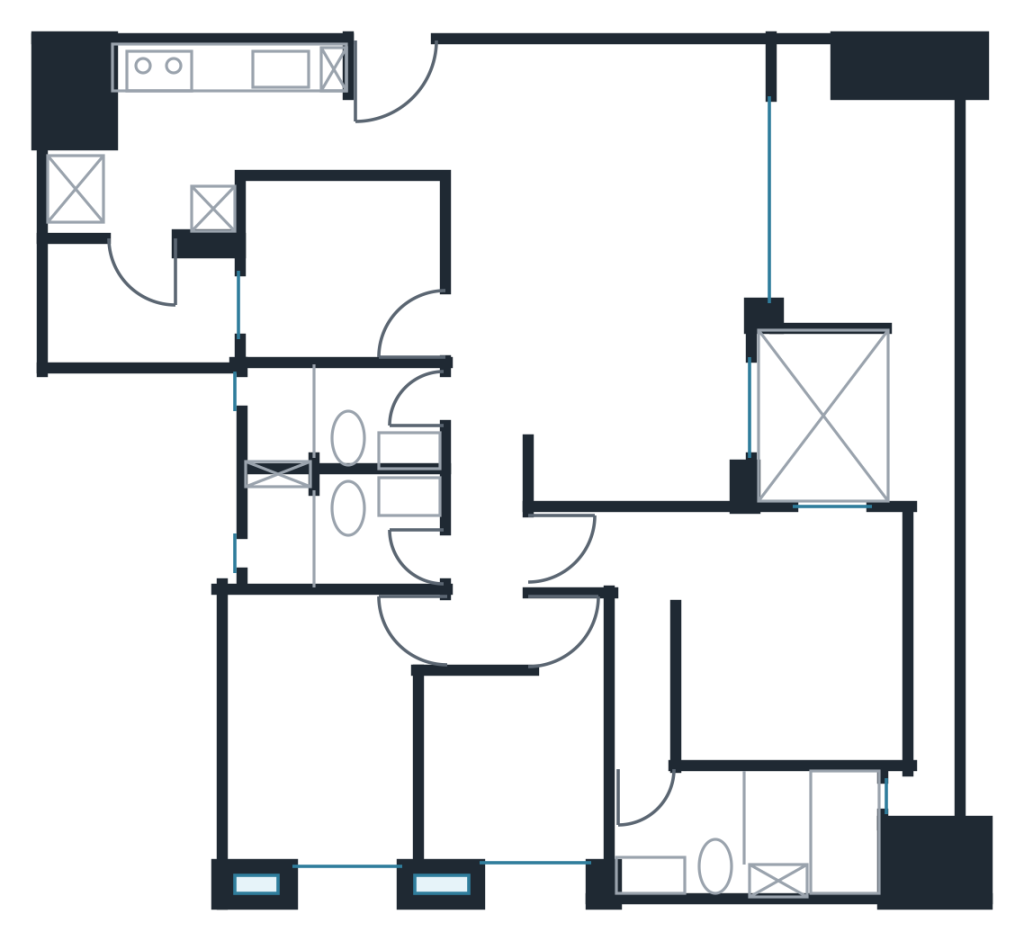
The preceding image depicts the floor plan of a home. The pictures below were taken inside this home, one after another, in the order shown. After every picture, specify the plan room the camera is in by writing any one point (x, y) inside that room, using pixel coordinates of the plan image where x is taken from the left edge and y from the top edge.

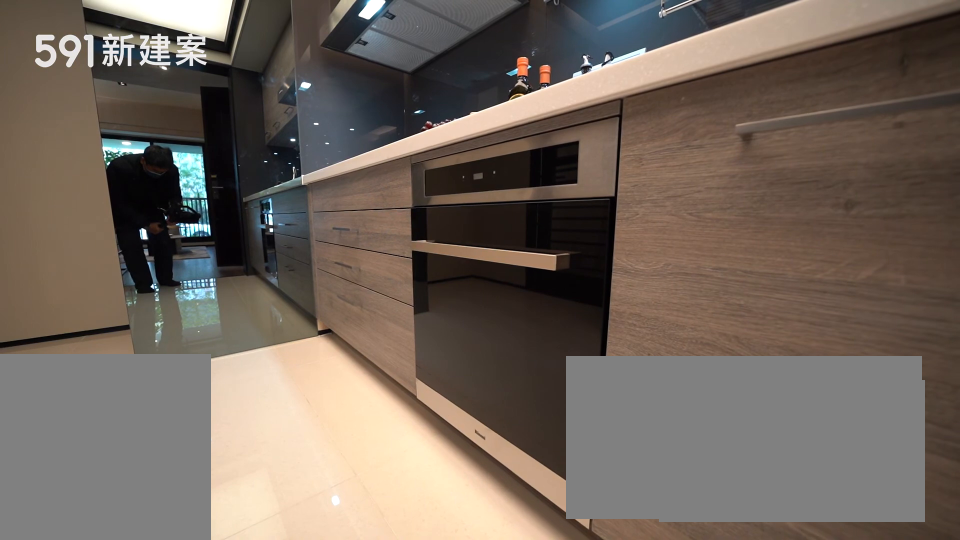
(221, 108)
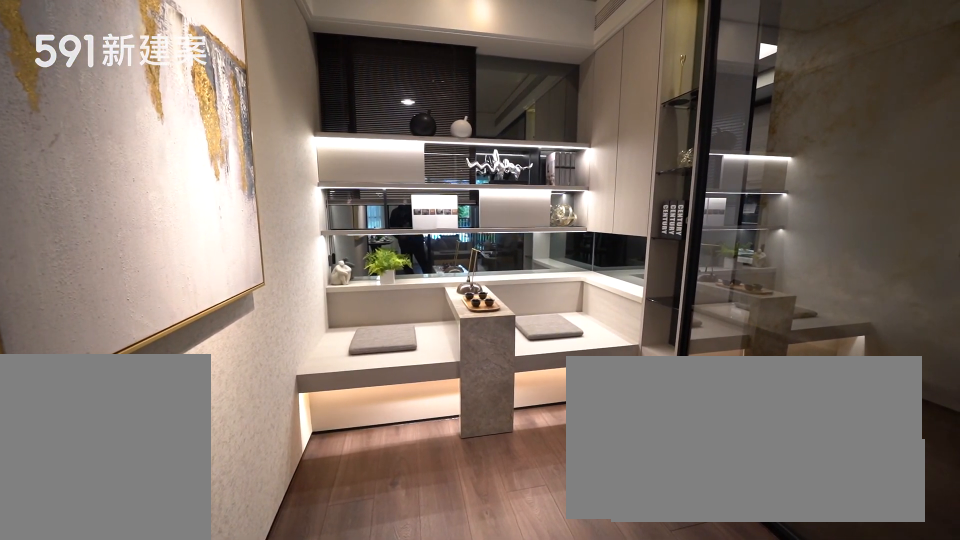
(339, 262)
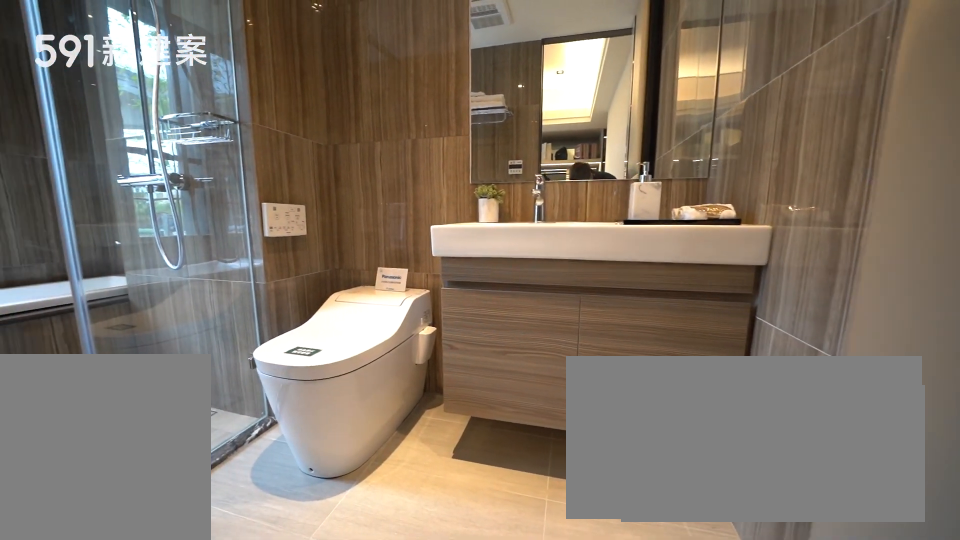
(762, 832)
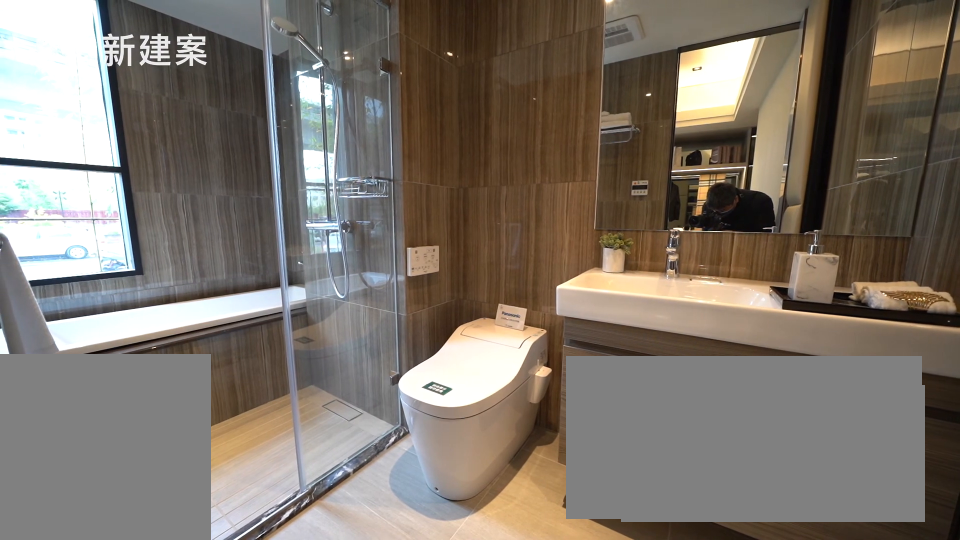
(762, 832)
